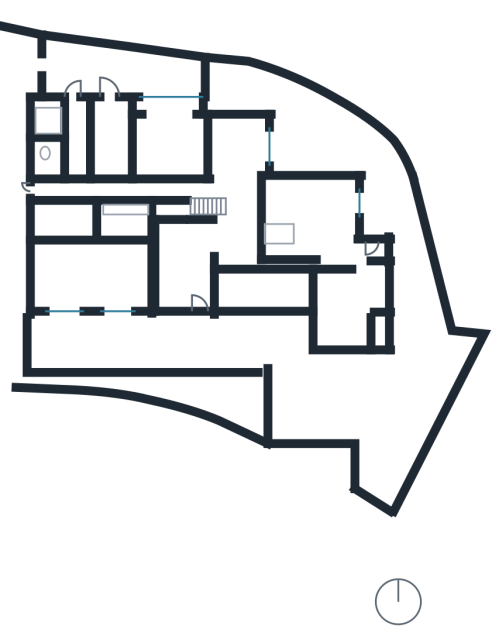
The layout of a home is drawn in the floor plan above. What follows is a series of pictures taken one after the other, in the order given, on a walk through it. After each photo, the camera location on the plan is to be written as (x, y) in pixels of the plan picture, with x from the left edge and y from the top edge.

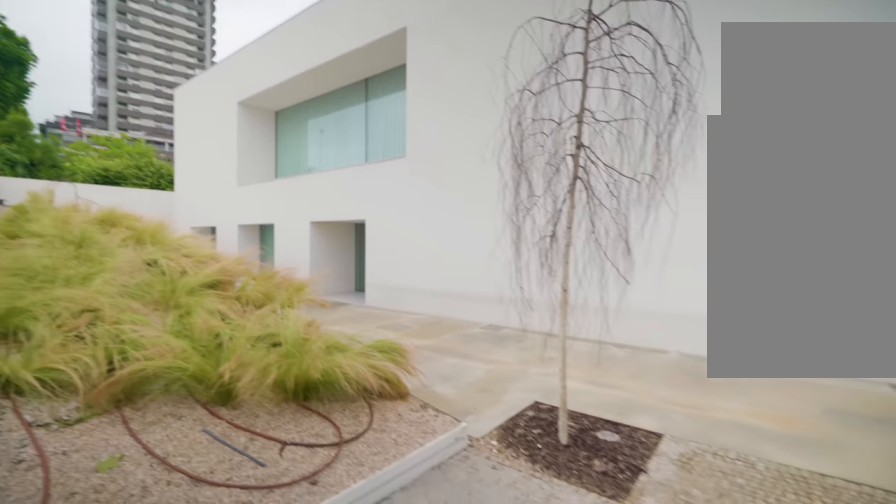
(282, 409)
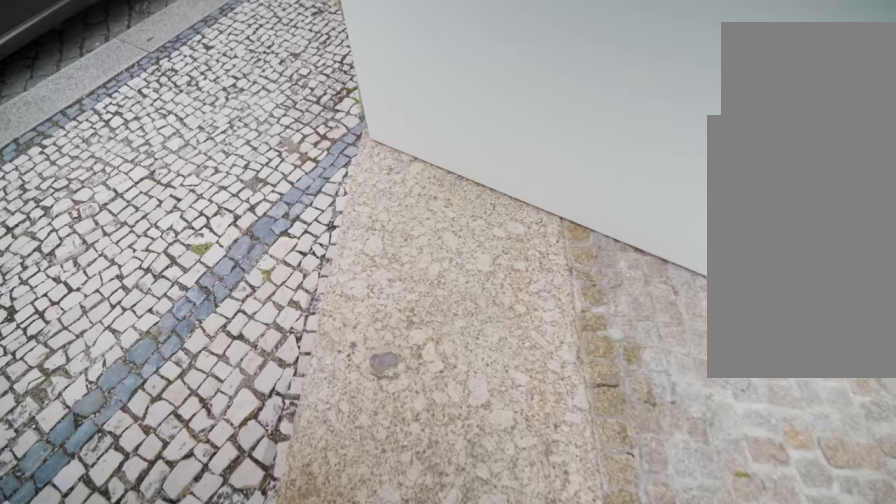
(290, 428)
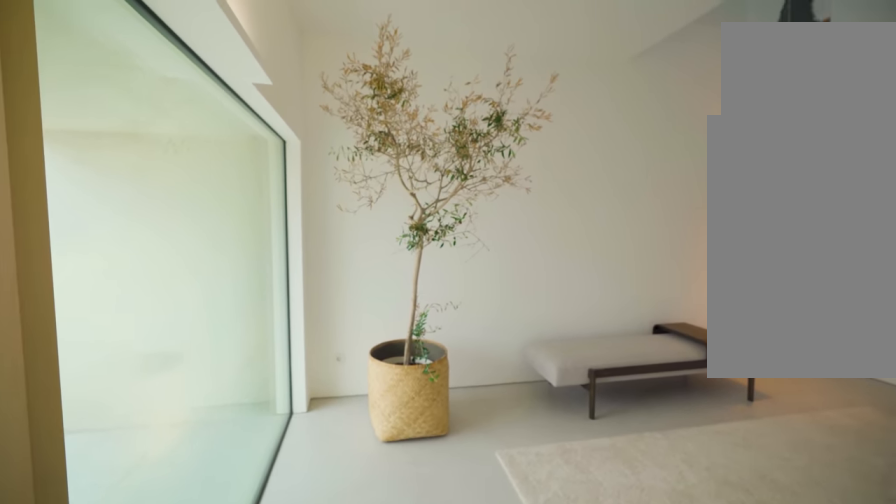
(200, 297)
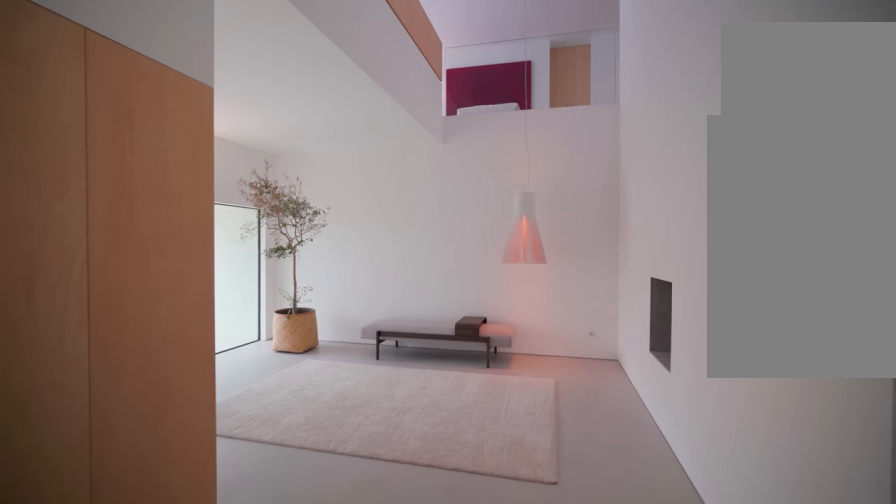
(216, 241)
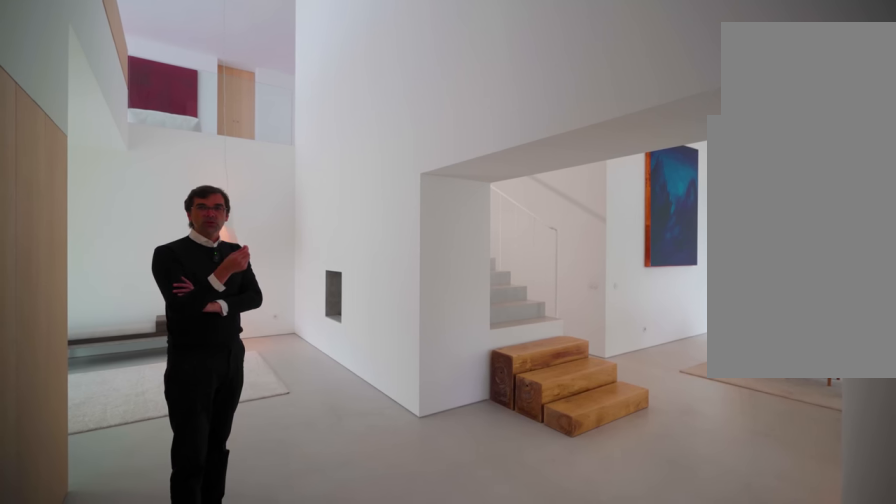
(249, 237)
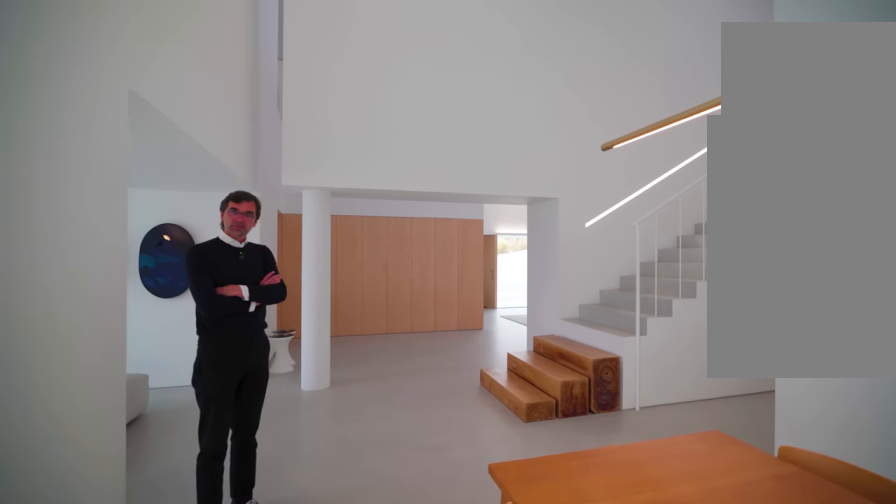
(240, 127)
